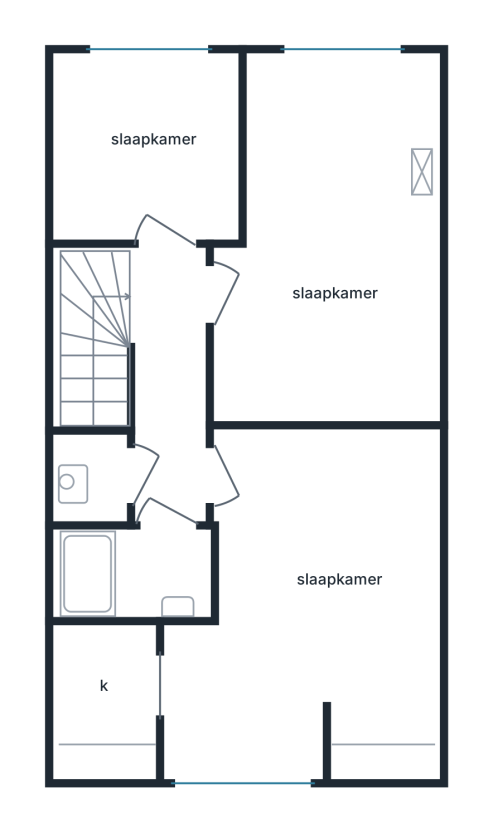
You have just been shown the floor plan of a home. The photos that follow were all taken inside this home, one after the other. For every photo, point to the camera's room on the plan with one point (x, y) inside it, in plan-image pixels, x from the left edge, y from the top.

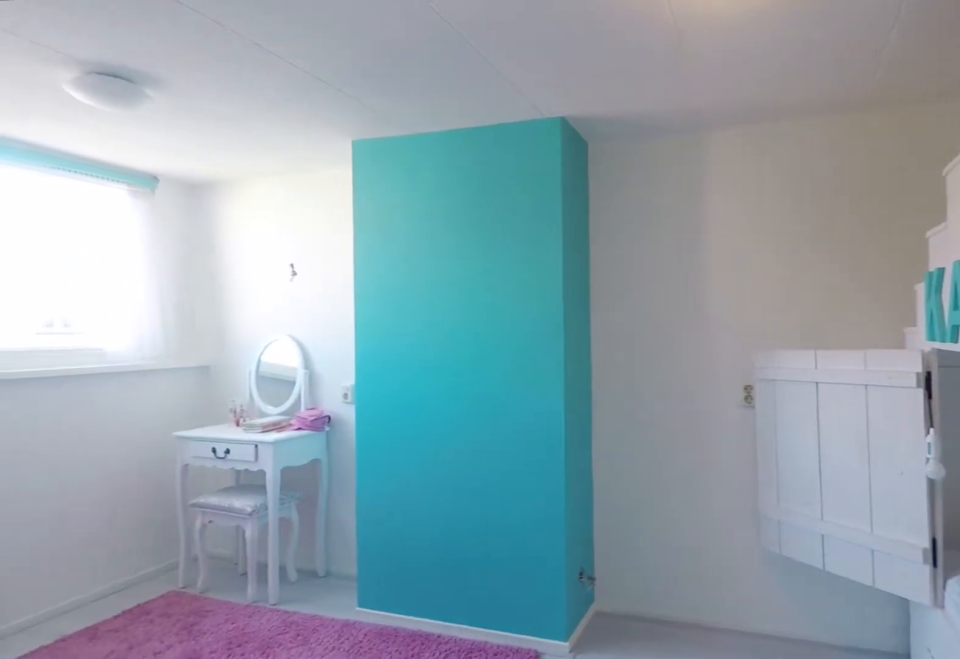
(332, 248)
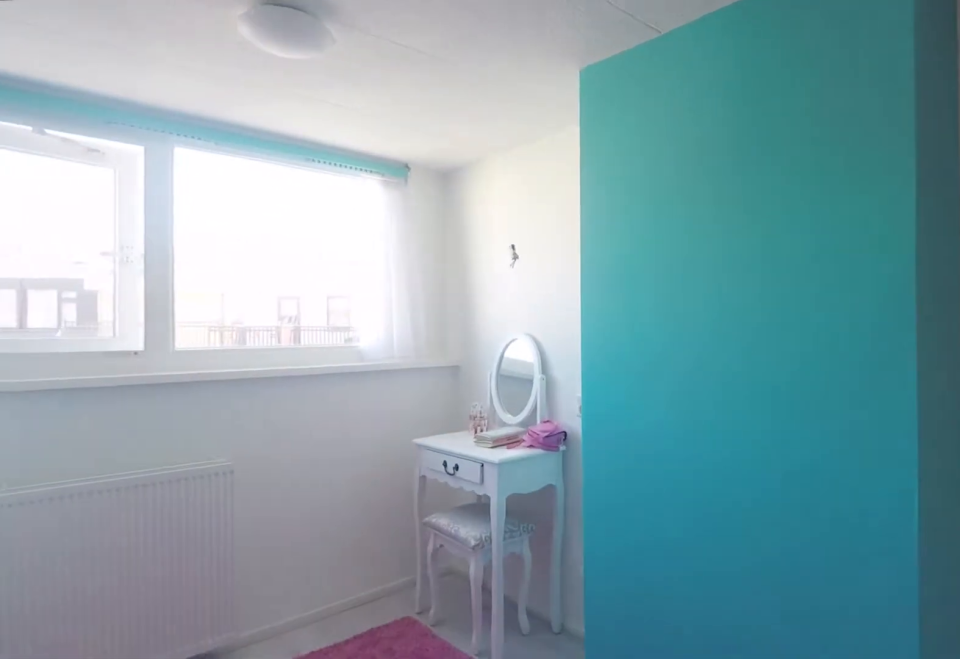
(332, 248)
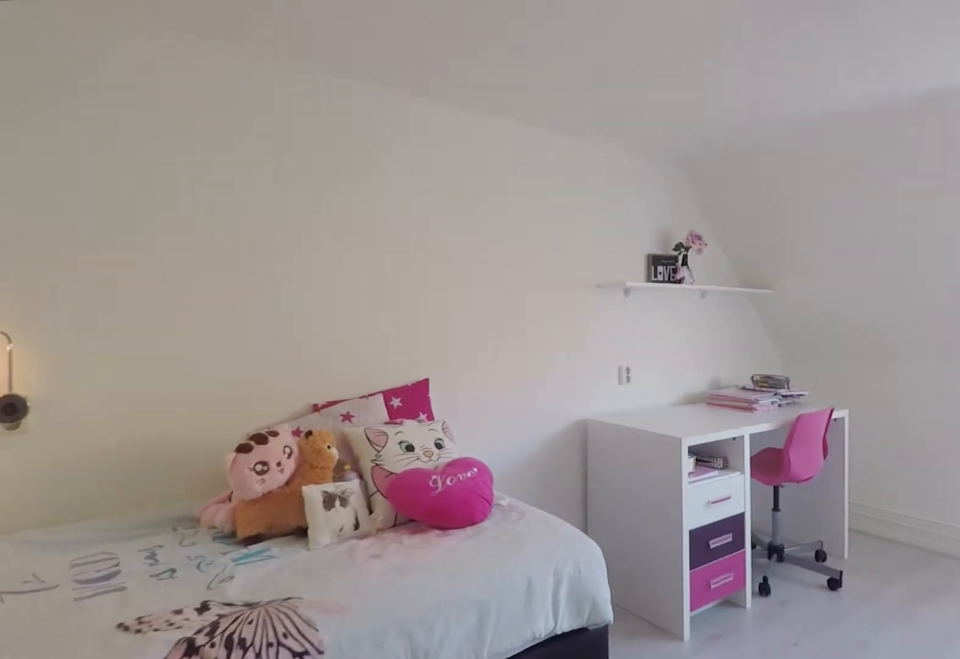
(310, 605)
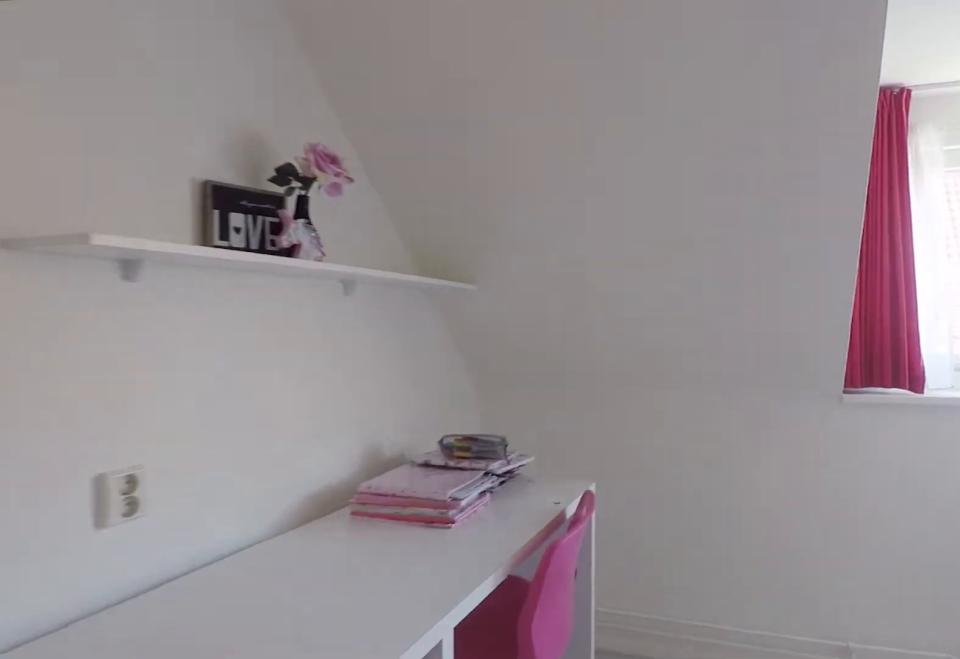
(310, 605)
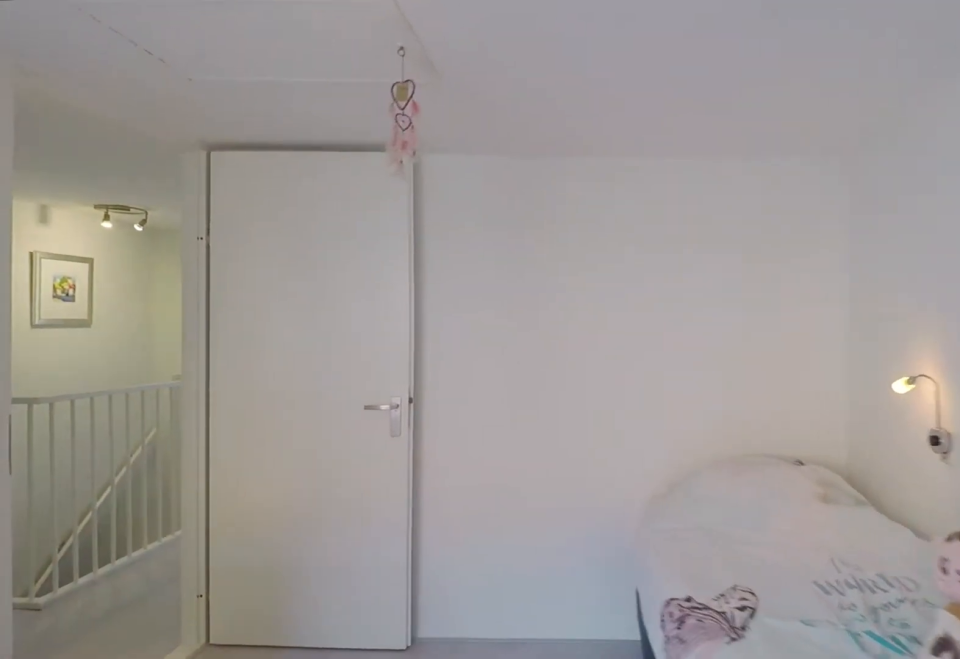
(310, 605)
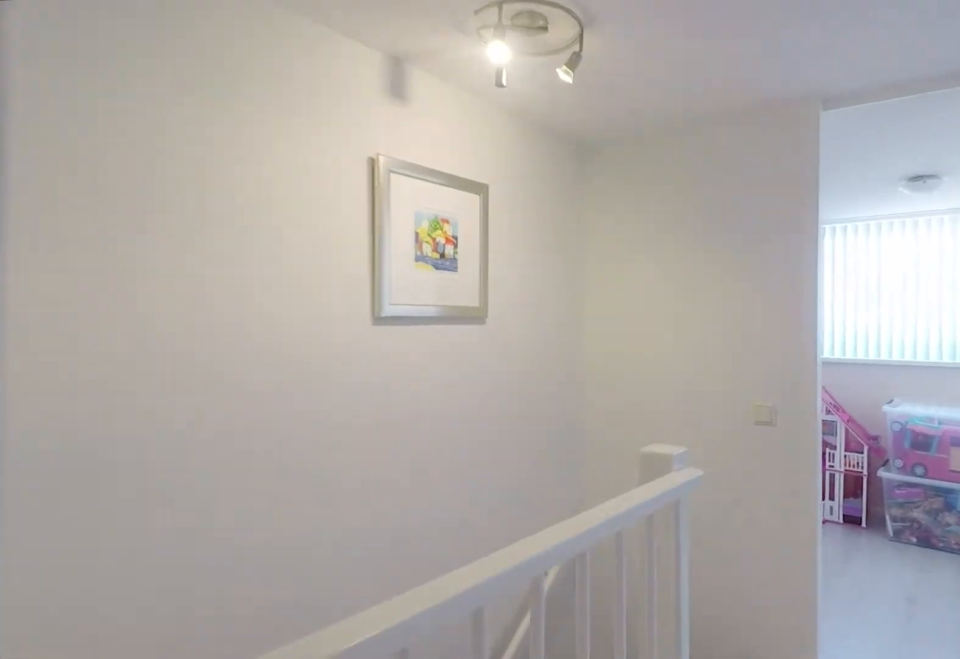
(169, 386)
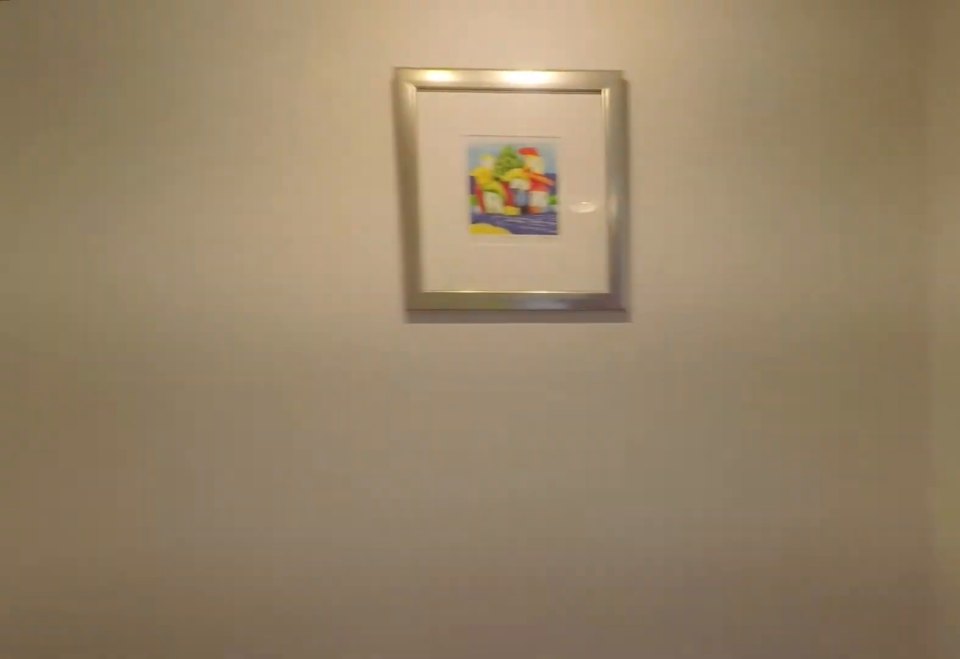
(169, 386)
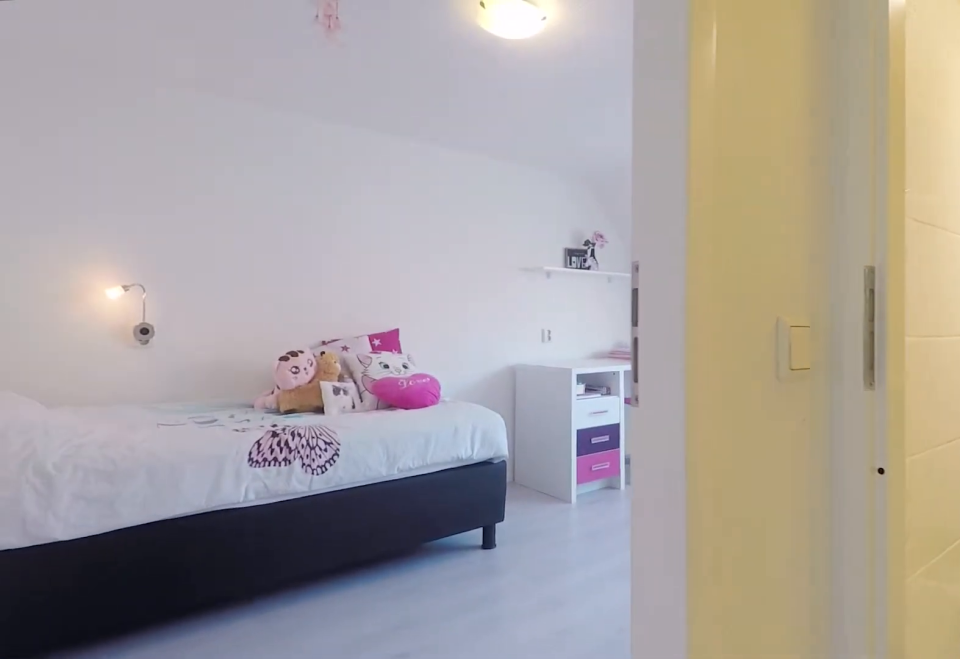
(169, 386)
